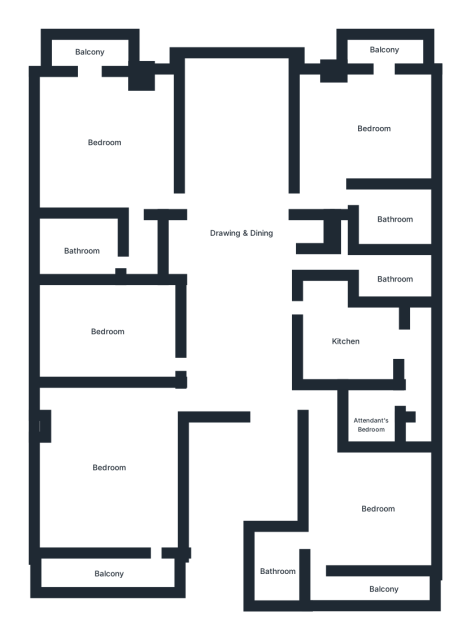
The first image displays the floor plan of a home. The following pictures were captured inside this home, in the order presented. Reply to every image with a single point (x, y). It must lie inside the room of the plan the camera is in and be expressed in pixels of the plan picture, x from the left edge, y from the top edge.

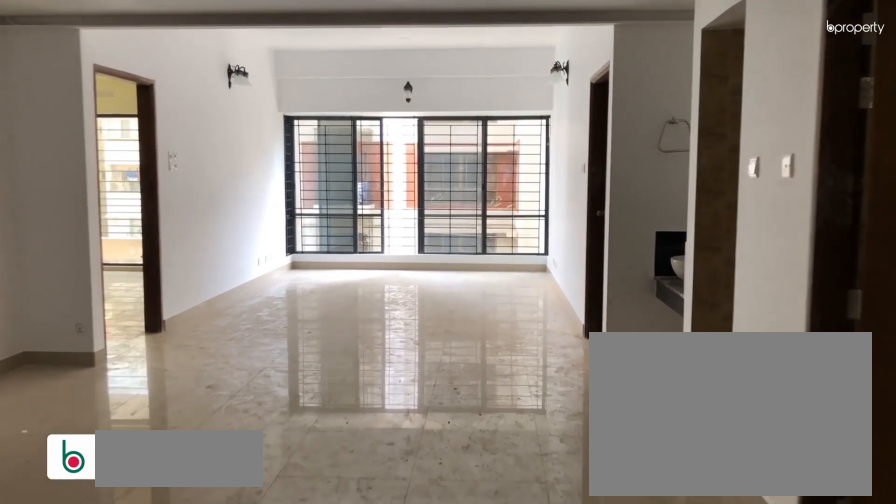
(236, 263)
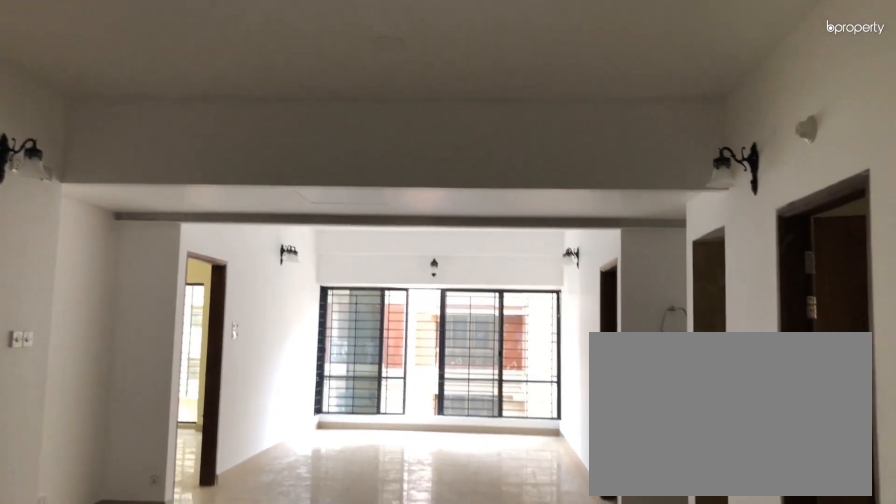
(236, 262)
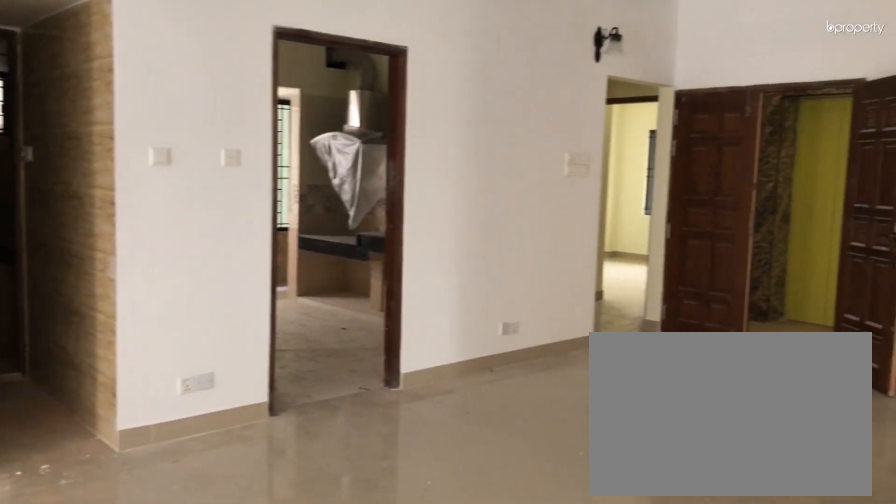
(233, 167)
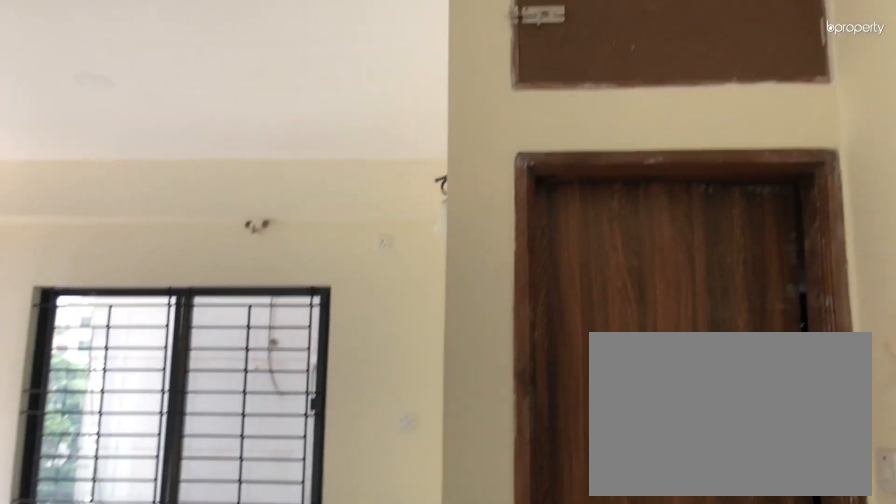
(370, 122)
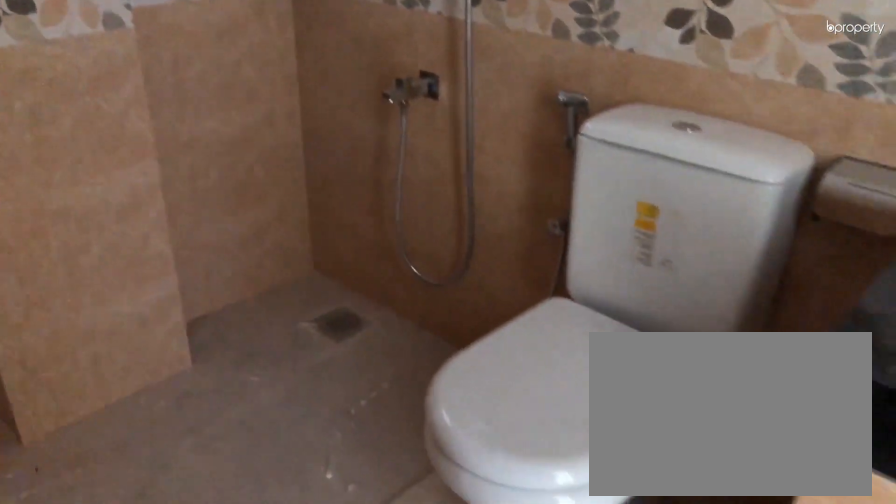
(392, 218)
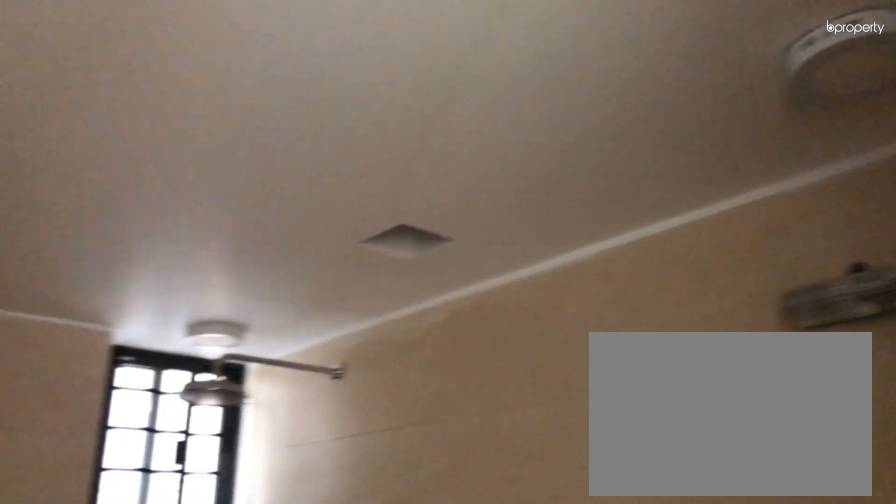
(392, 218)
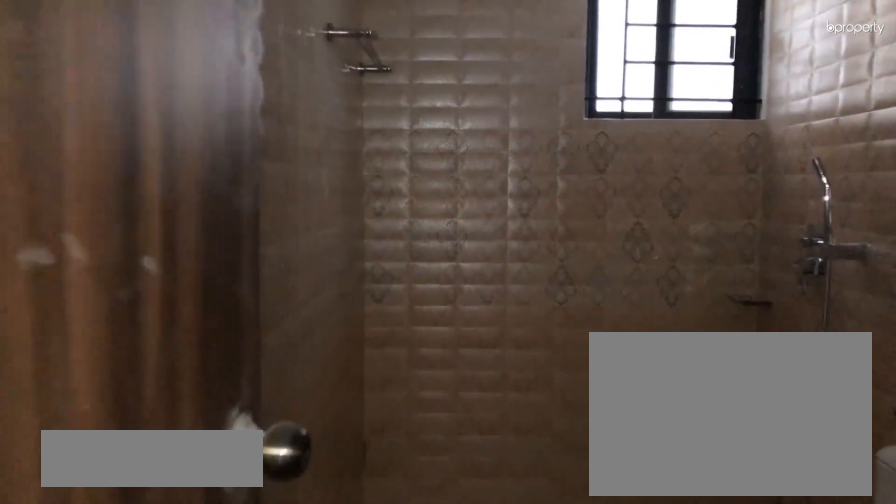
(393, 274)
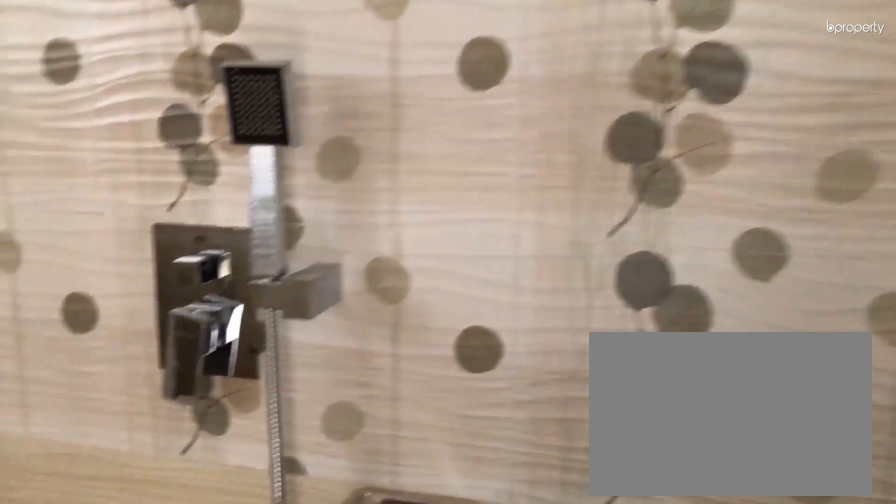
(276, 570)
